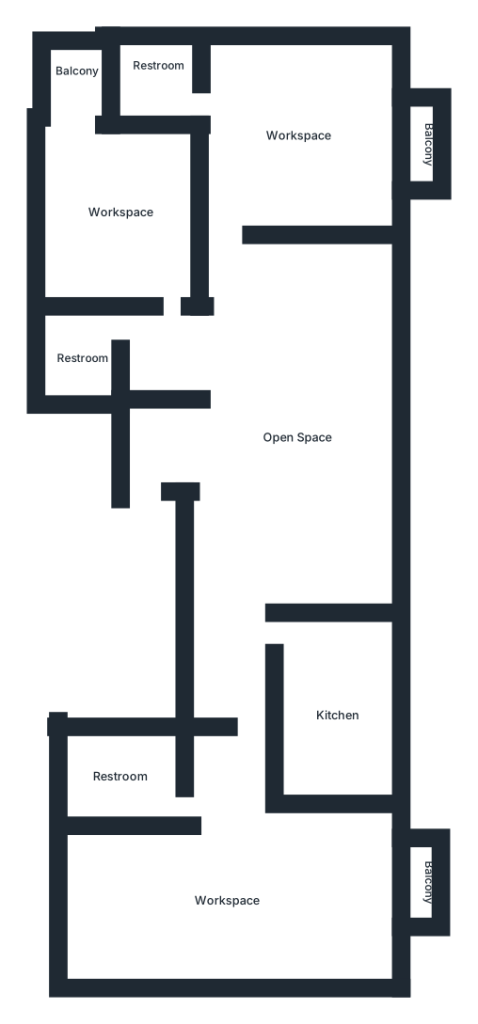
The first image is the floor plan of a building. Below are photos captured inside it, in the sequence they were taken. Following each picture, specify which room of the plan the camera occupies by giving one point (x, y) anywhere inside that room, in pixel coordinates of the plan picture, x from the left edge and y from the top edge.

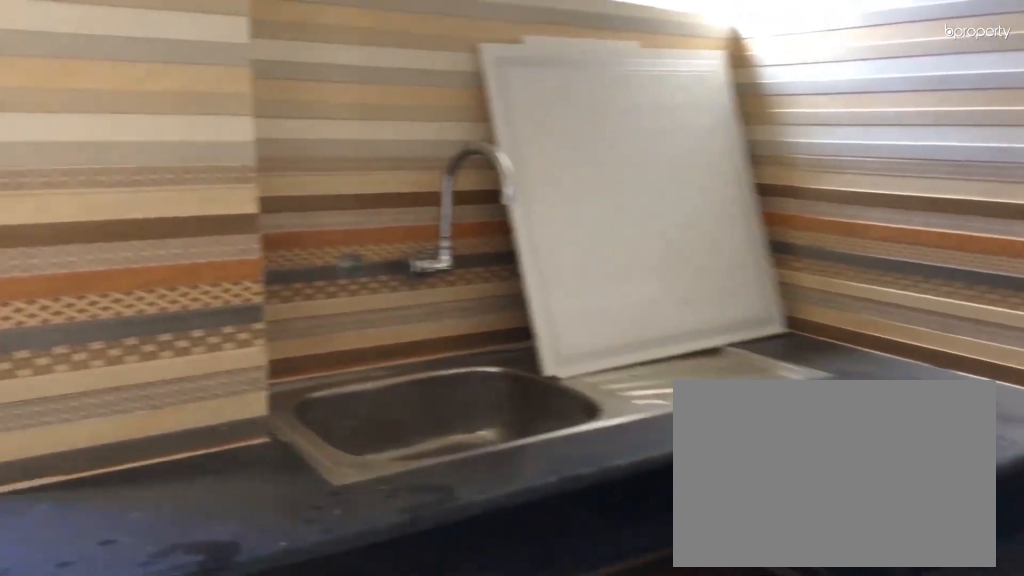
(331, 706)
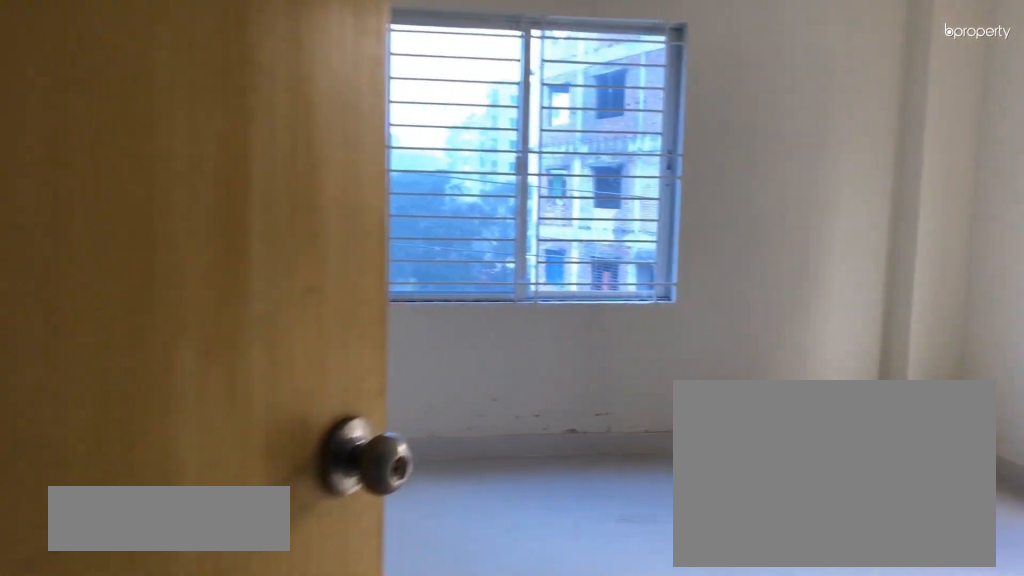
(293, 133)
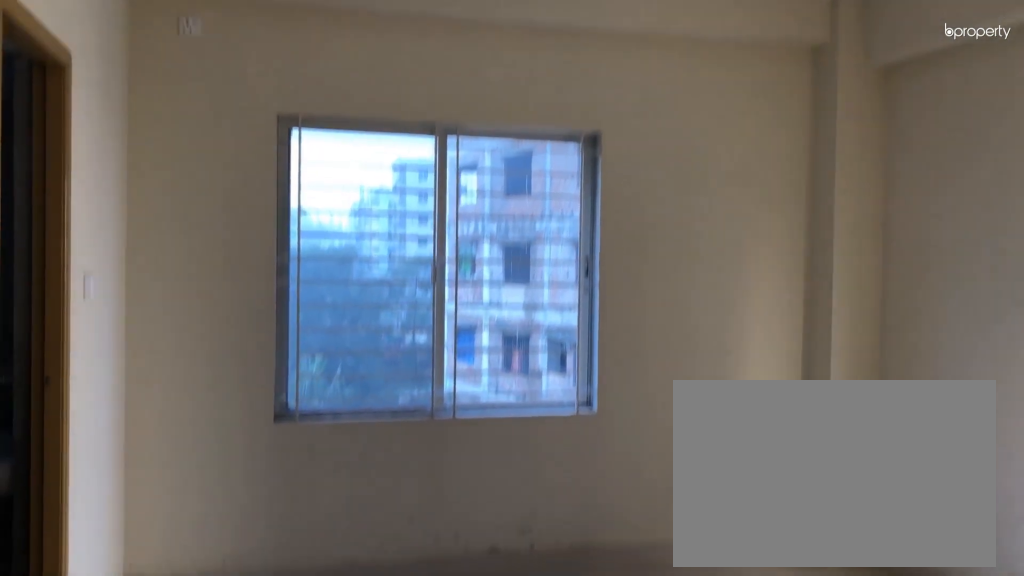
(293, 133)
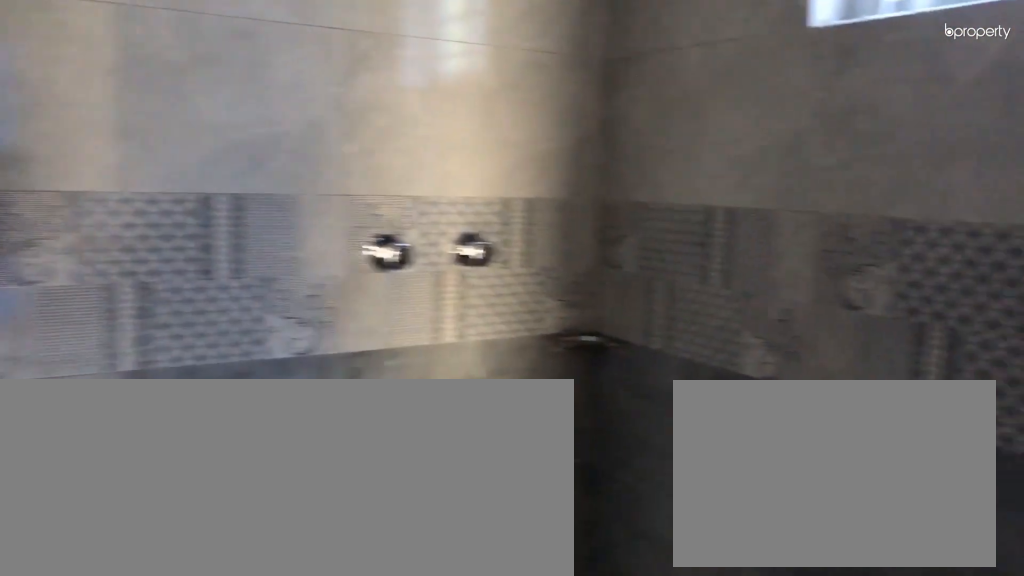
(161, 83)
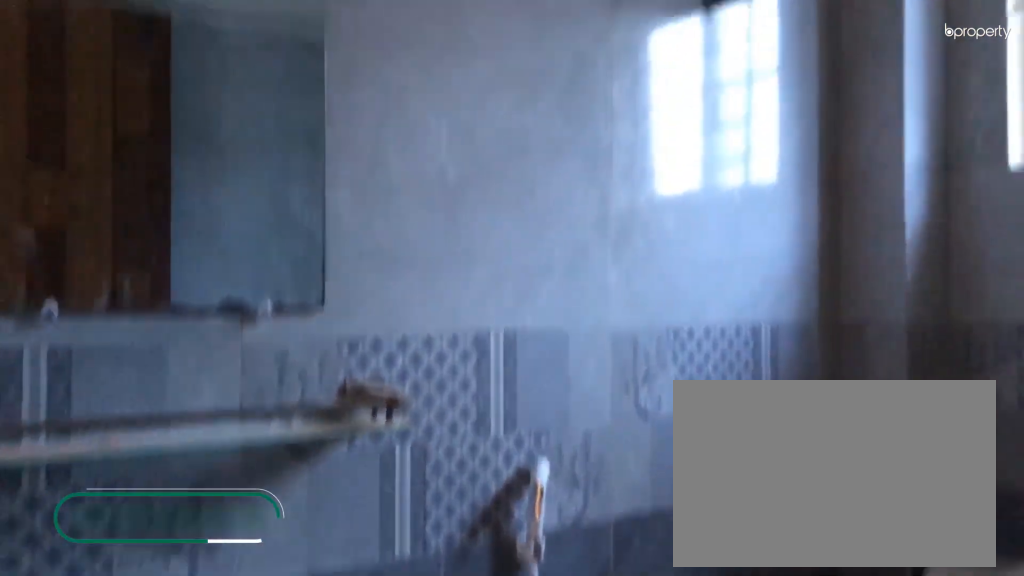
(82, 357)
